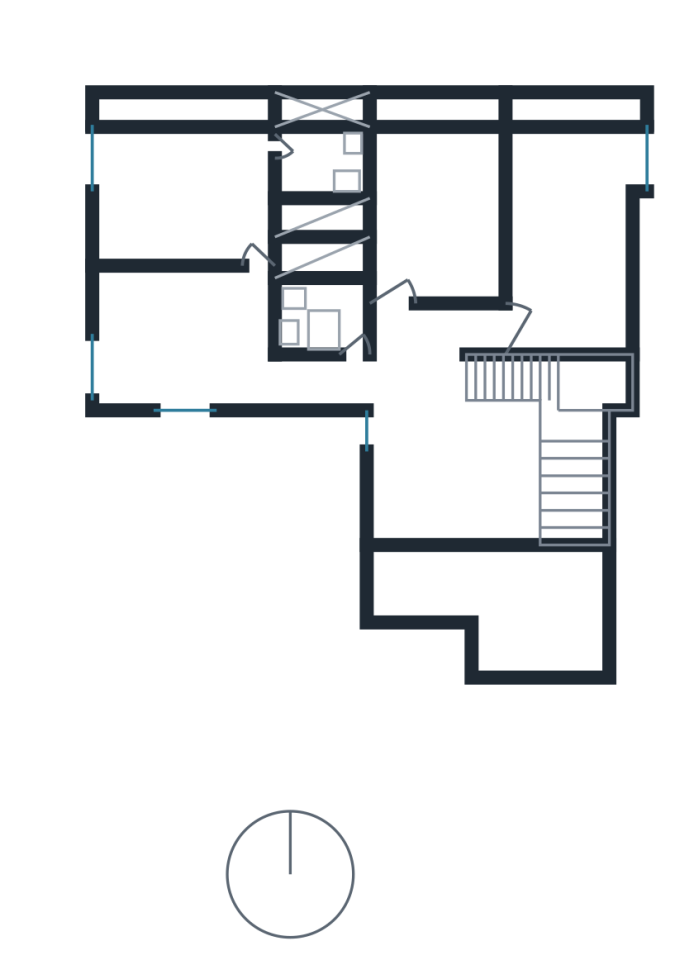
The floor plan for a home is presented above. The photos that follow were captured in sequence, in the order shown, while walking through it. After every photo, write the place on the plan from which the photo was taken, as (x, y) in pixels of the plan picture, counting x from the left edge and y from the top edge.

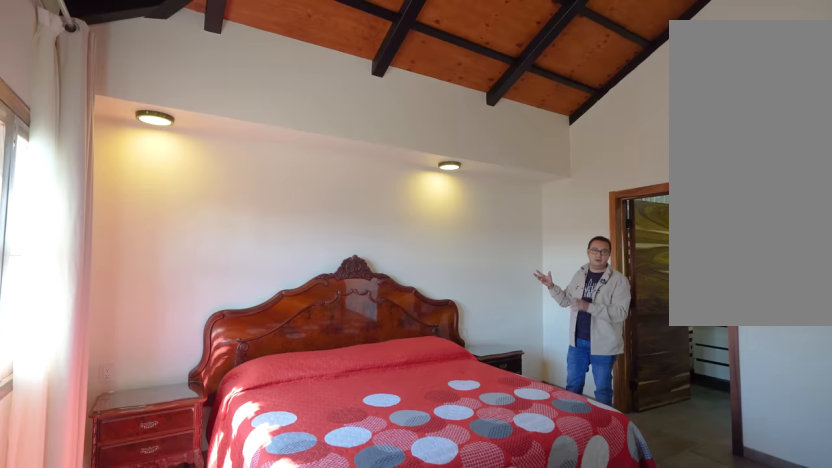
(255, 225)
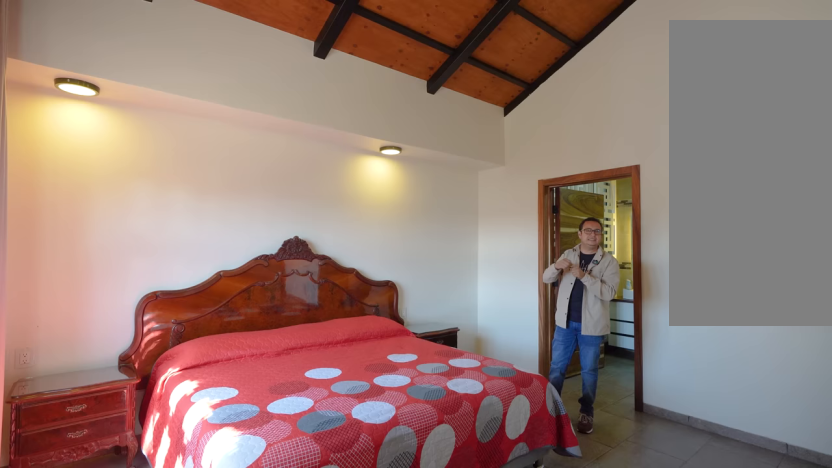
(188, 237)
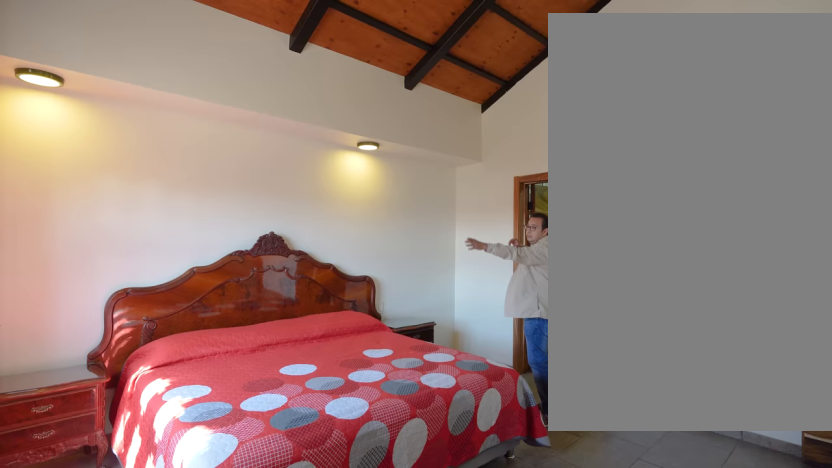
(188, 237)
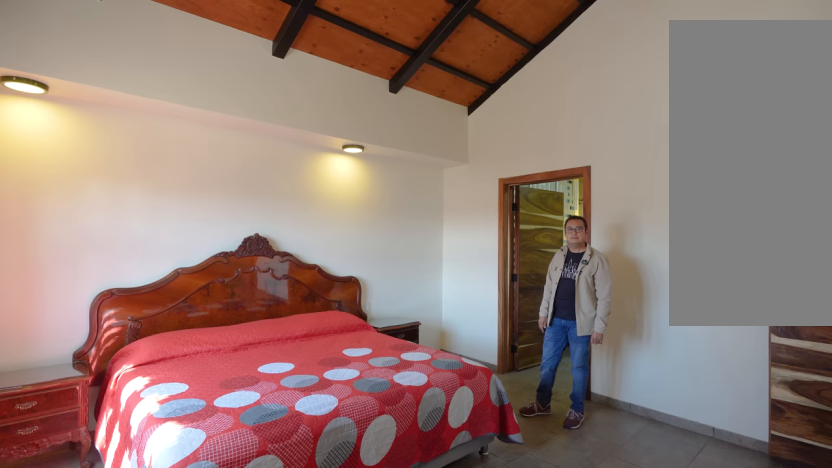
(188, 236)
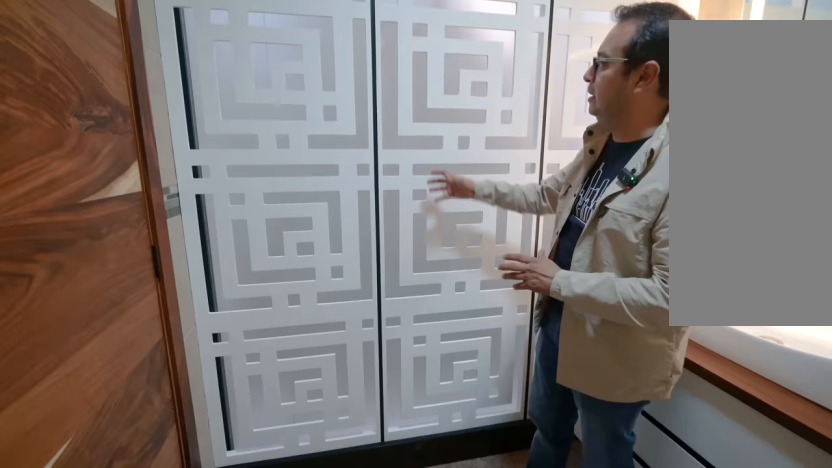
(323, 157)
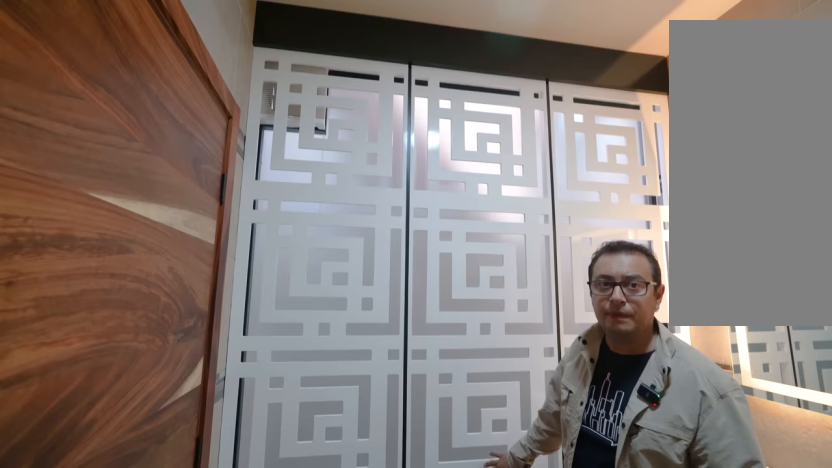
(321, 159)
